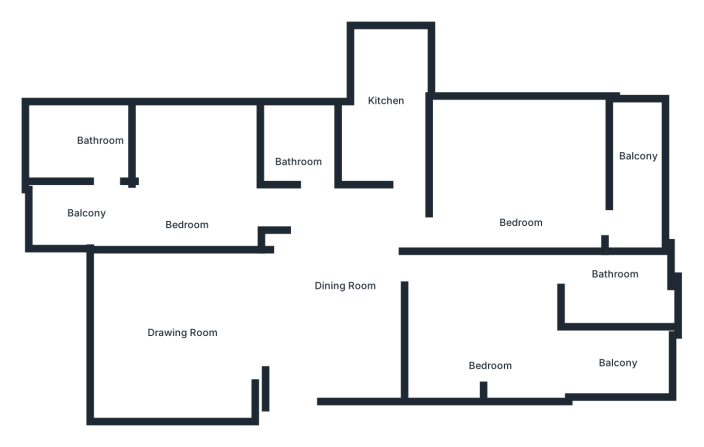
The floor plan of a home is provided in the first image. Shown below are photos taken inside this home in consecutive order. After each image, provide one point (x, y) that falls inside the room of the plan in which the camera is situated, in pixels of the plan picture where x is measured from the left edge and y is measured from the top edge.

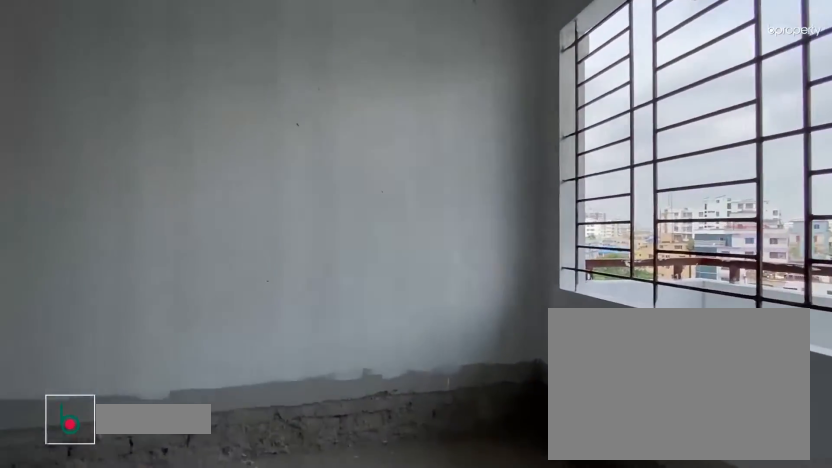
(517, 194)
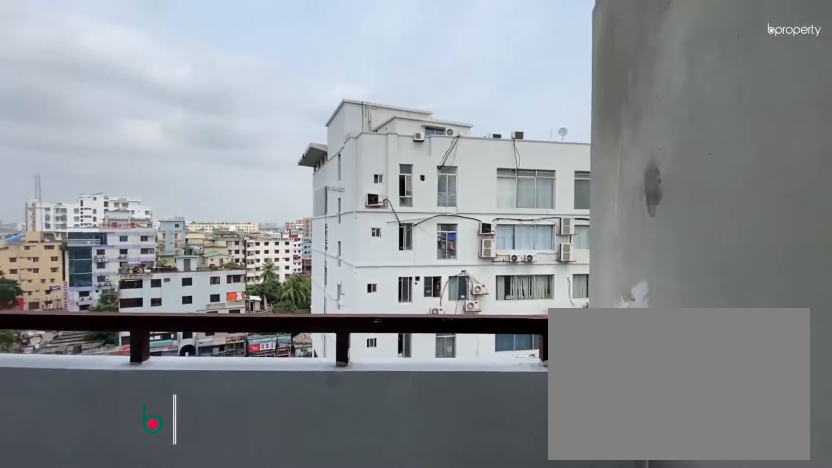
(633, 174)
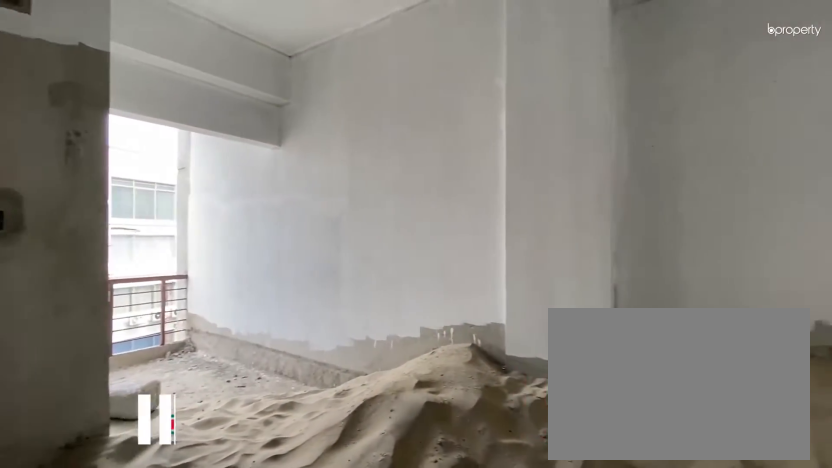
(500, 346)
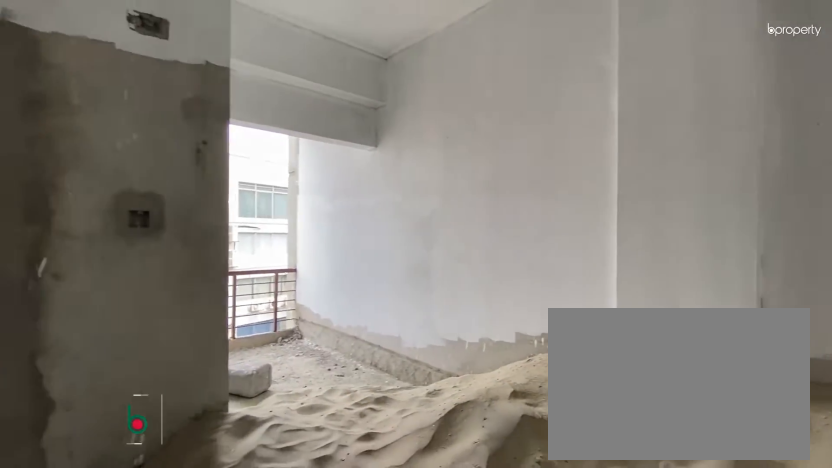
(500, 346)
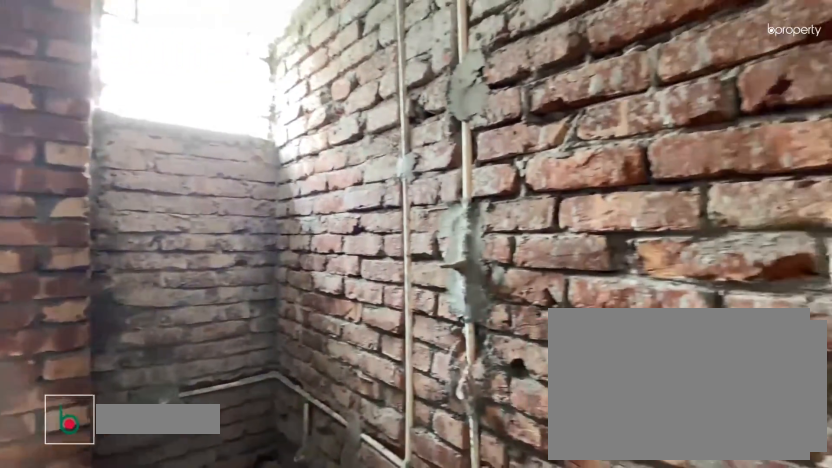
(622, 281)
